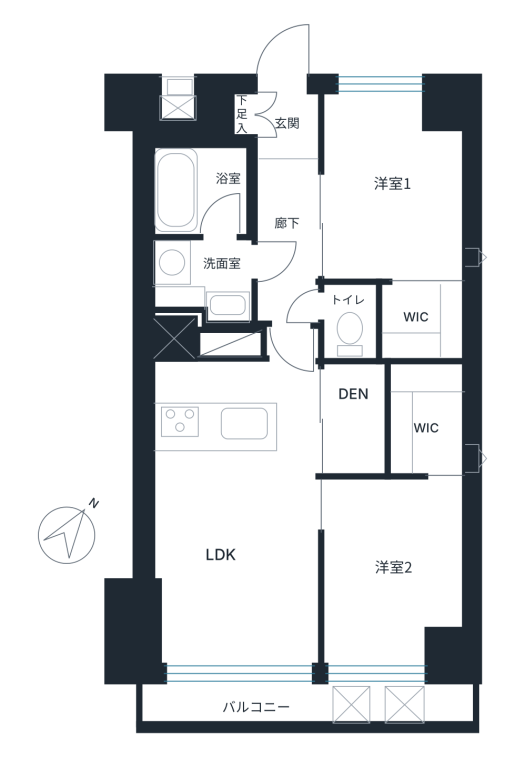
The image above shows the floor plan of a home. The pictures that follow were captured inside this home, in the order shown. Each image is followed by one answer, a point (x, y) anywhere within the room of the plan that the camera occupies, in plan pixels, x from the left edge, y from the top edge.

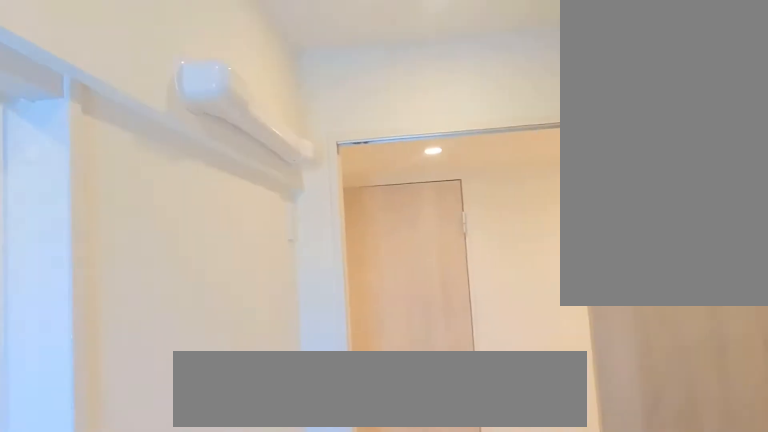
(397, 192)
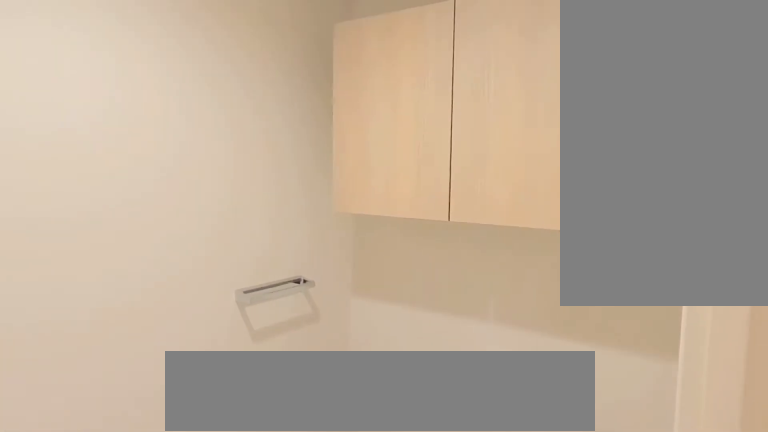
(355, 323)
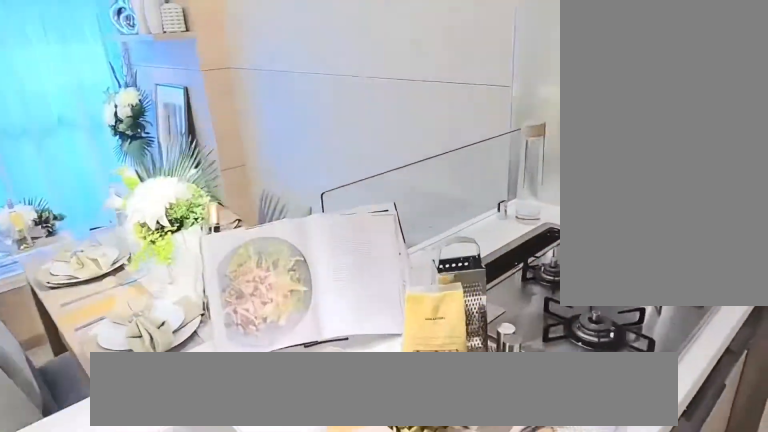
(217, 390)
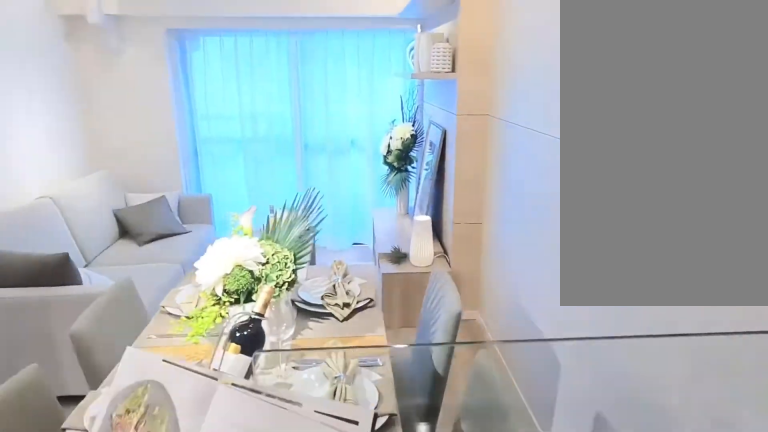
(217, 390)
